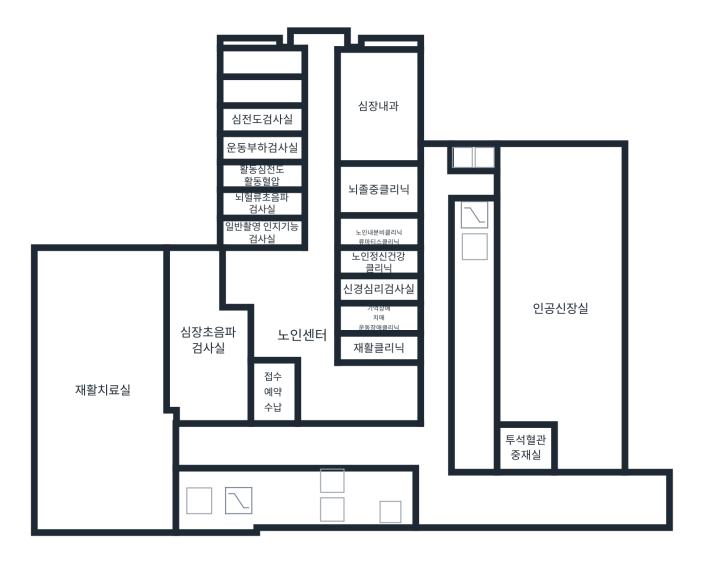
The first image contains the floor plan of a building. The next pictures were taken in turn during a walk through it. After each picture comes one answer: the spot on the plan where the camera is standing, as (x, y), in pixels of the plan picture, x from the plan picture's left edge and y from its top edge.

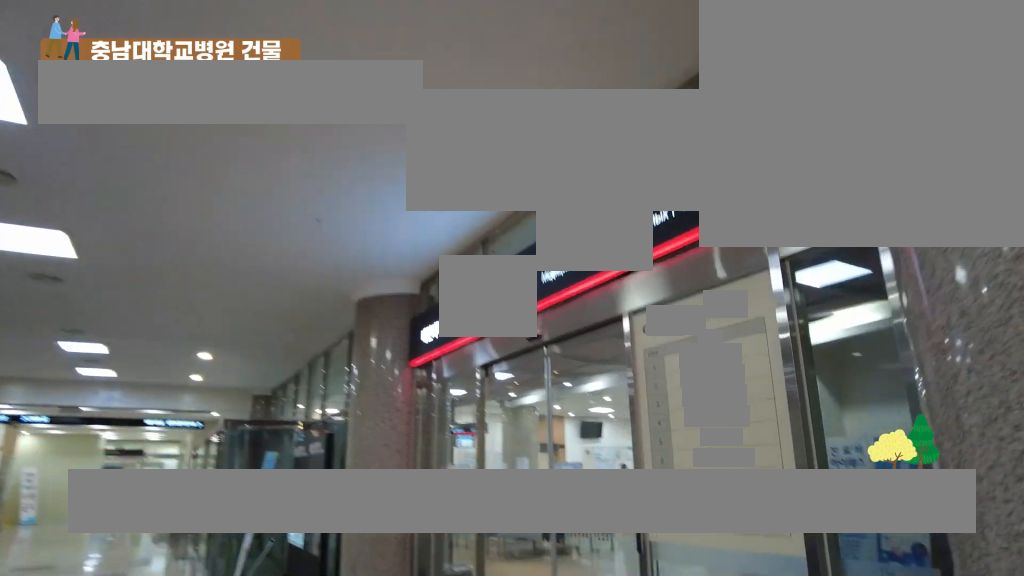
(396, 470)
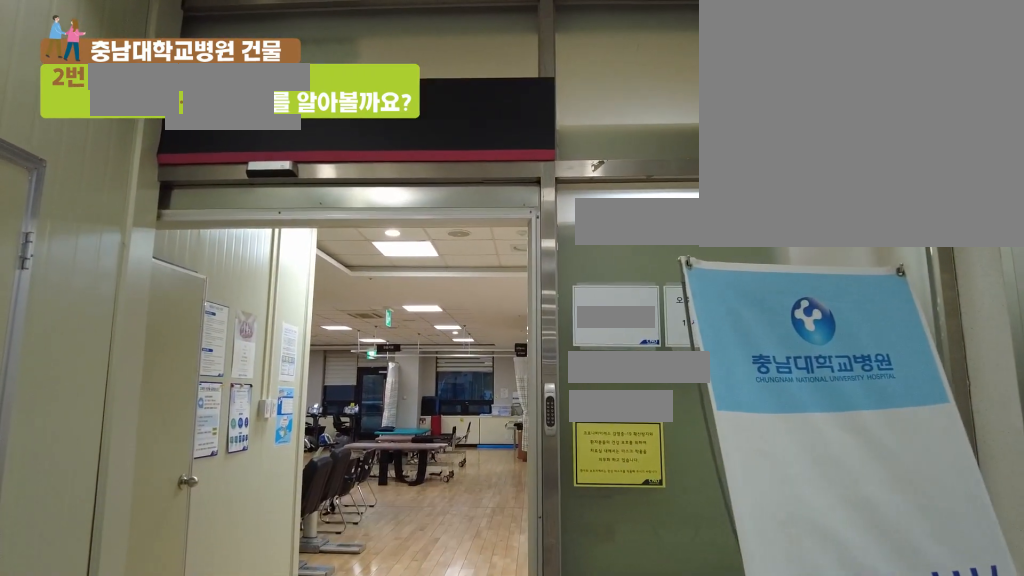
(224, 470)
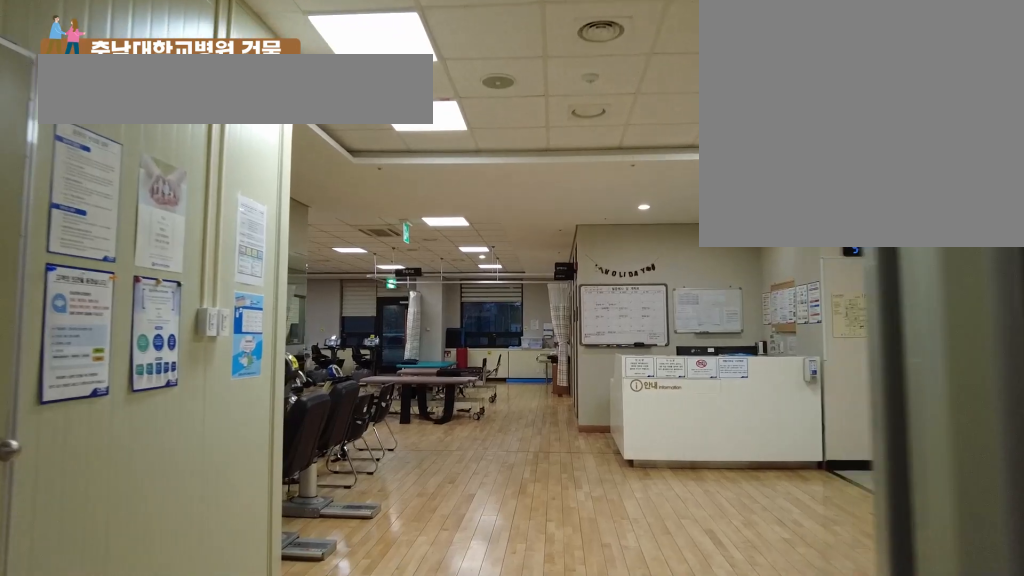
(206, 470)
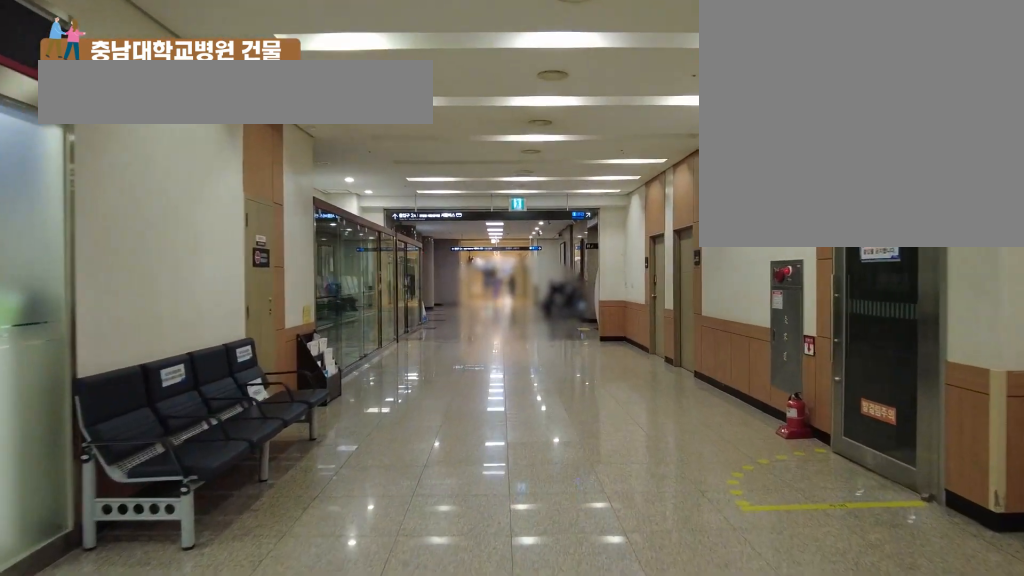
(206, 450)
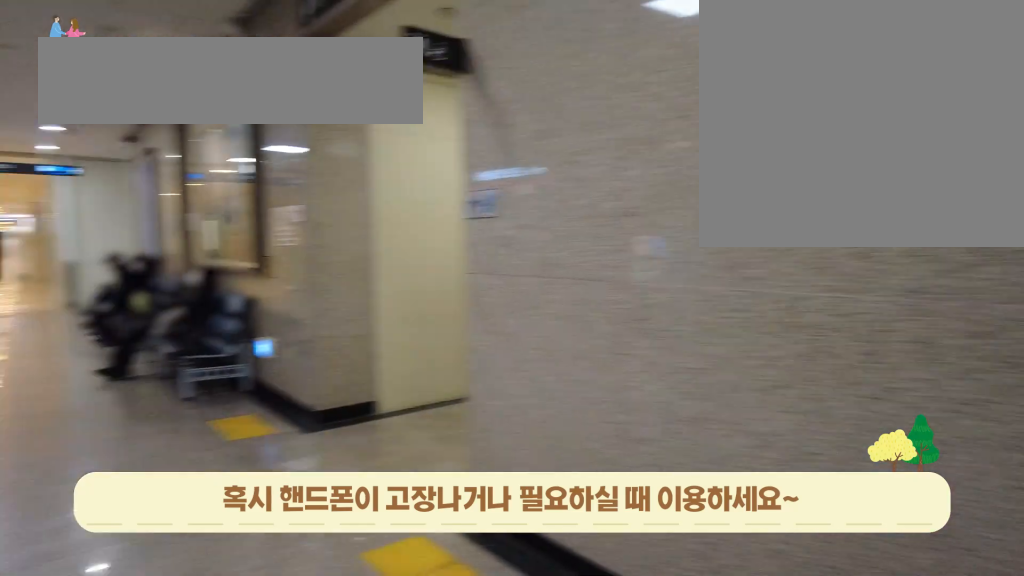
(275, 450)
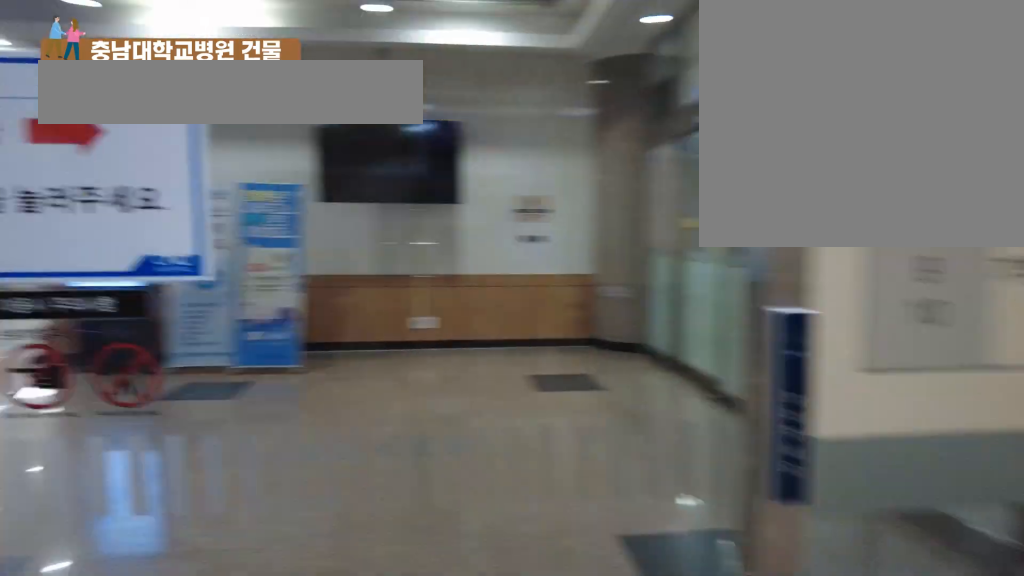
(310, 448)
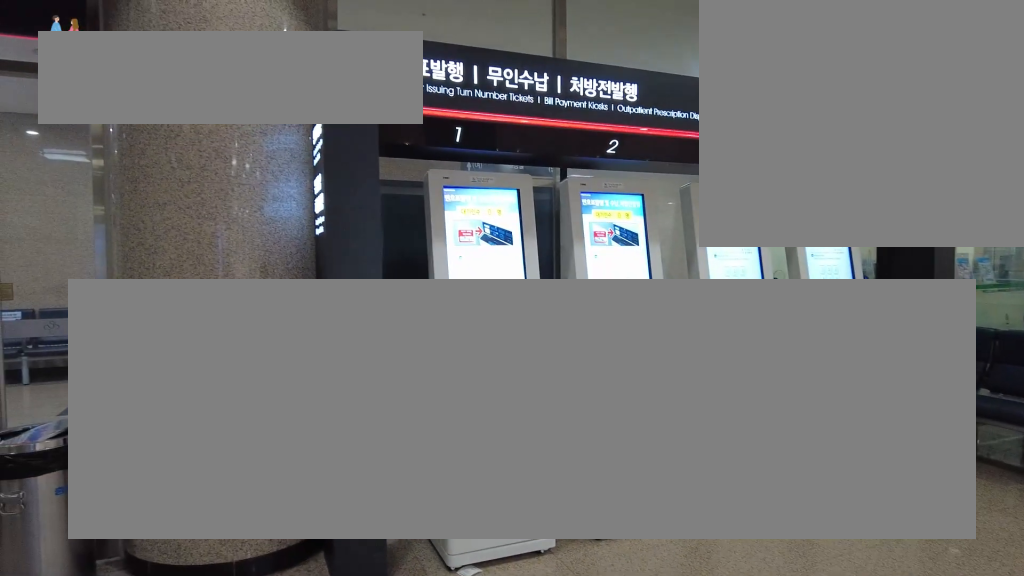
(333, 435)
